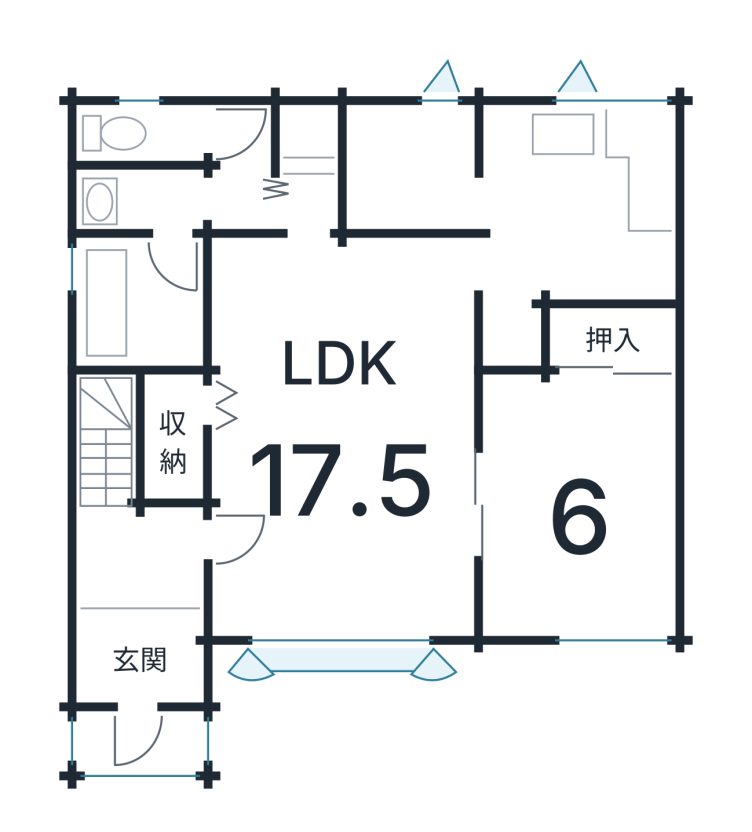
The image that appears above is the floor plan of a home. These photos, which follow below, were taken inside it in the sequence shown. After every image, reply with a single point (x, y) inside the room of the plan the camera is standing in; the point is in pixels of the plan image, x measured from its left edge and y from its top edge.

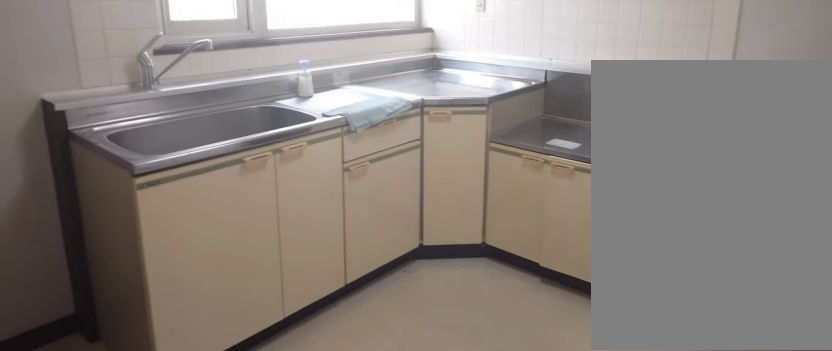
(567, 208)
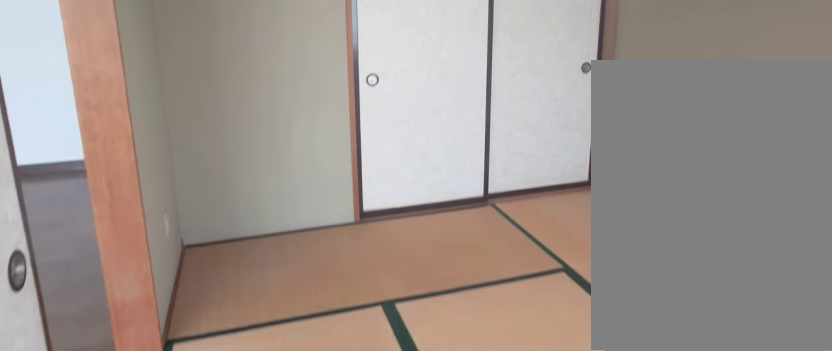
(572, 511)
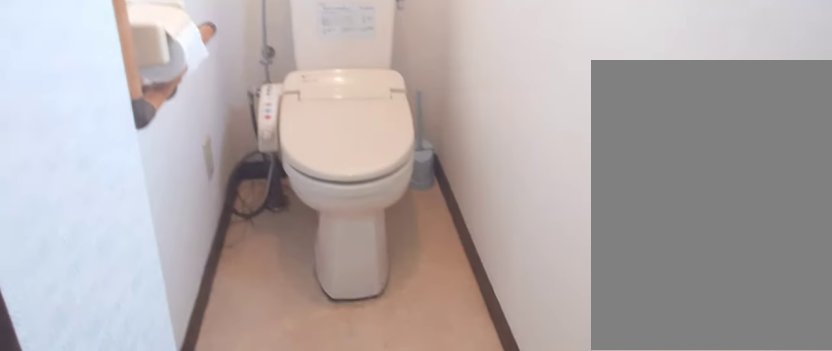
(144, 130)
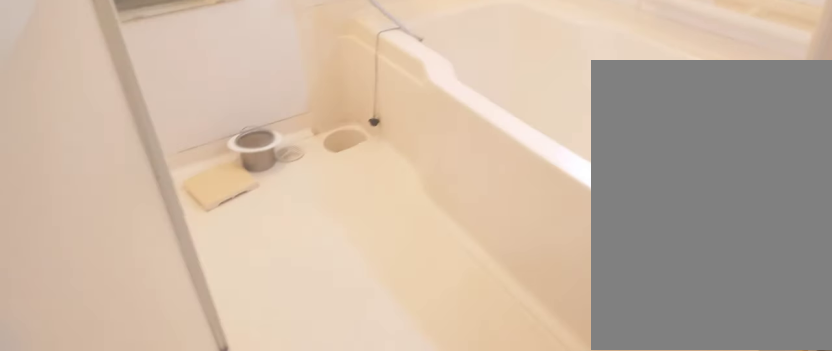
(117, 254)
